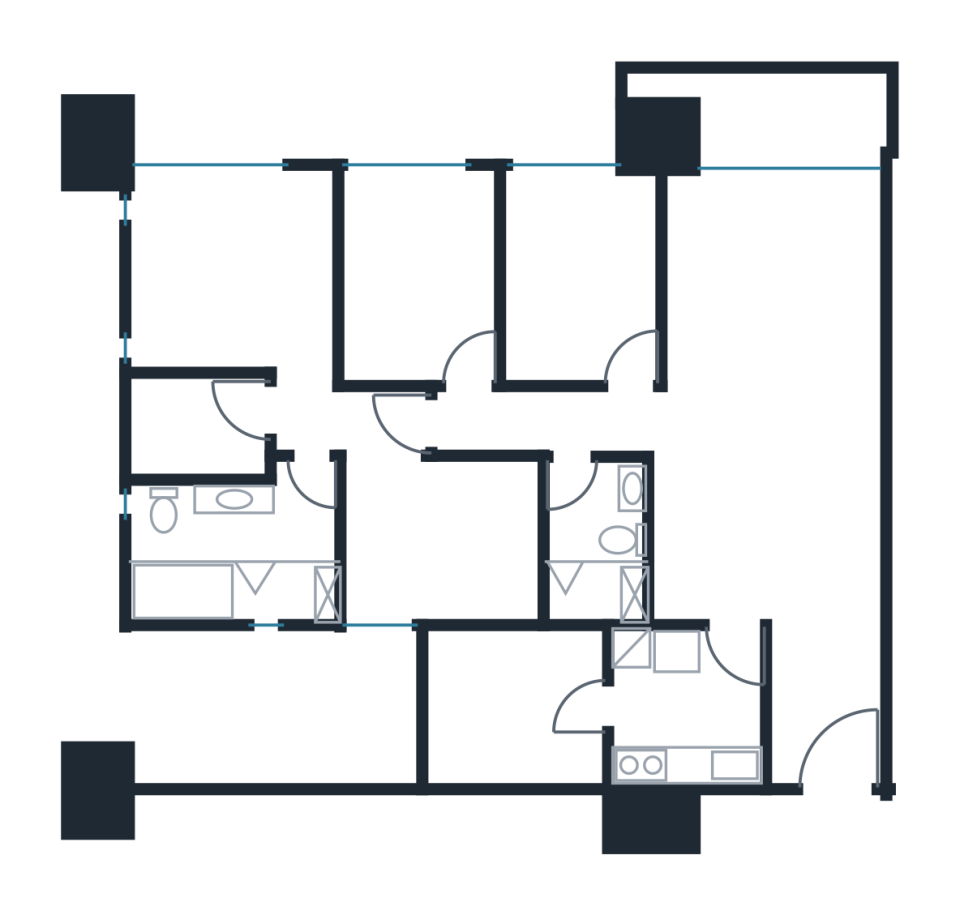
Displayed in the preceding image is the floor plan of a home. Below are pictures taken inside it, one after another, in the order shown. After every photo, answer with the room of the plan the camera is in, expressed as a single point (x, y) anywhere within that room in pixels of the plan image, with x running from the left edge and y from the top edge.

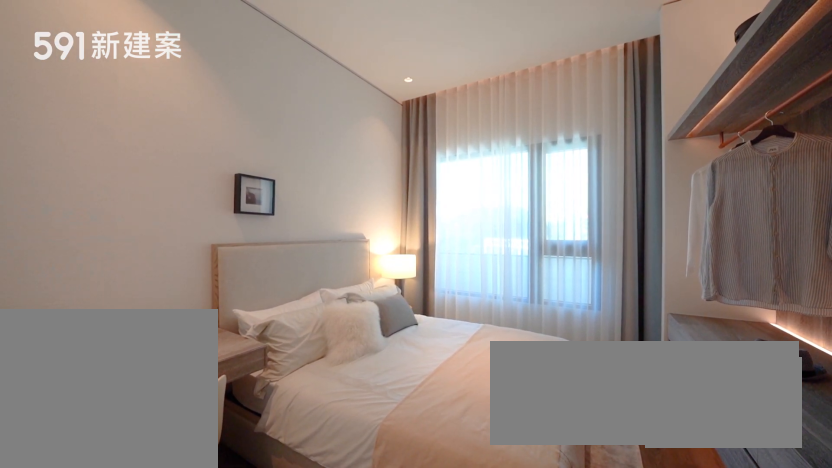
(412, 269)
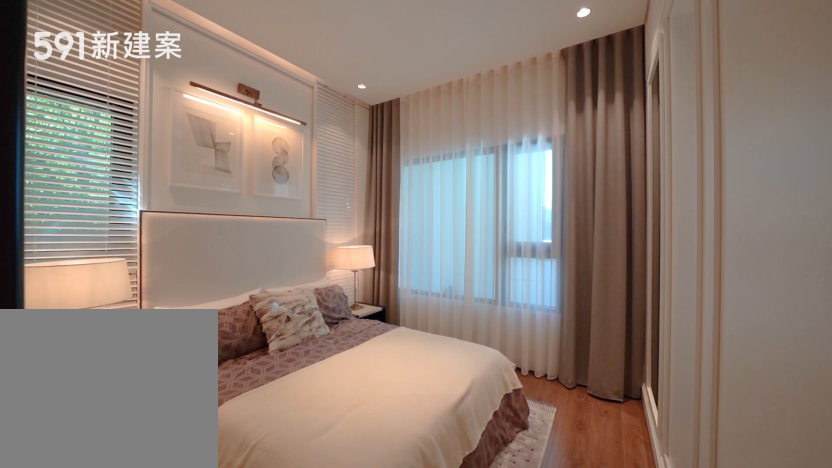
(228, 318)
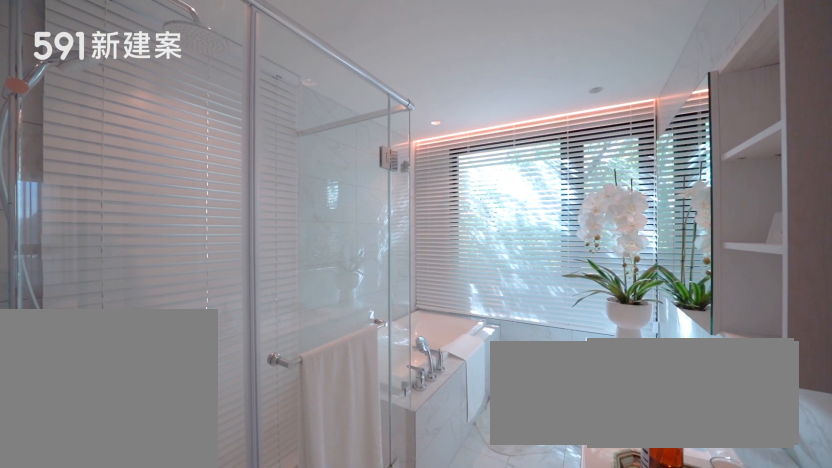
(224, 547)
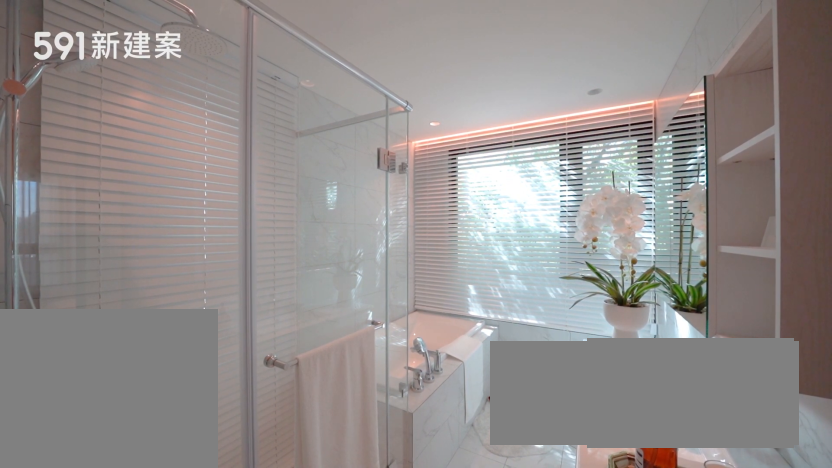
(224, 547)
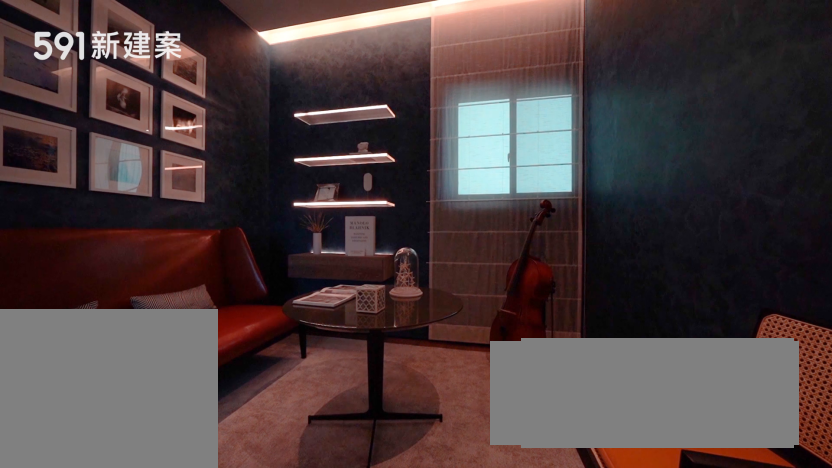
(449, 543)
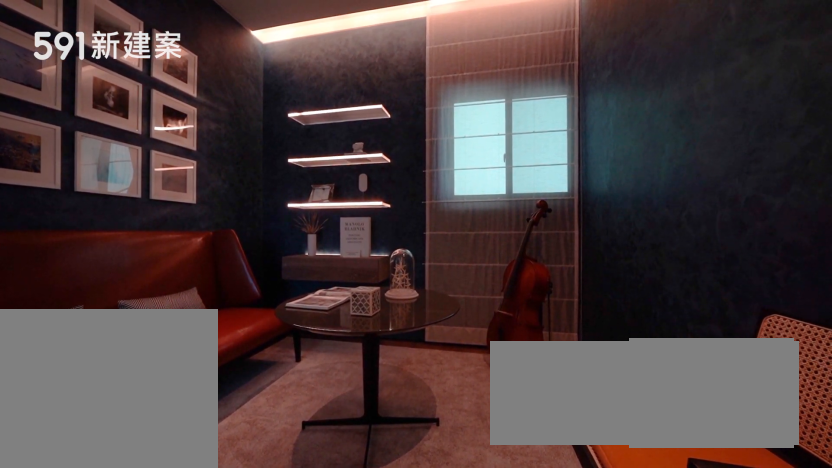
(449, 543)
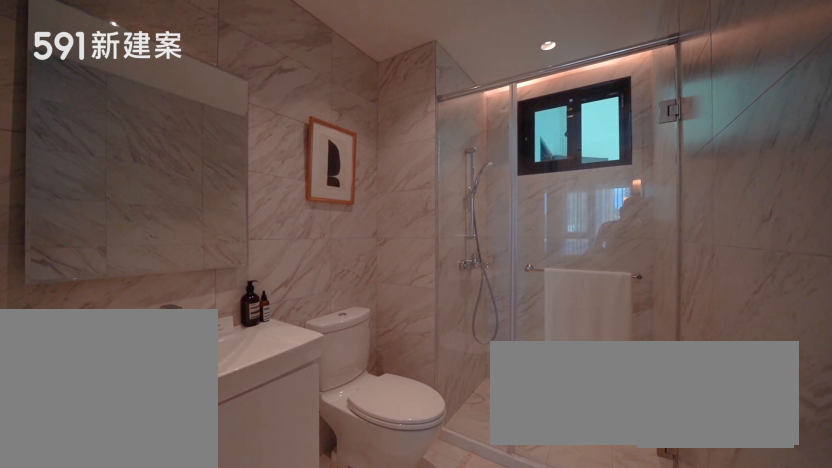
(592, 548)
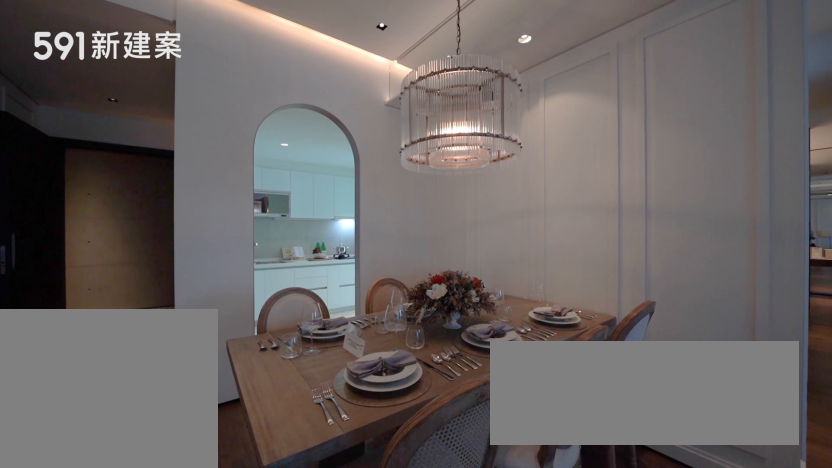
(763, 540)
